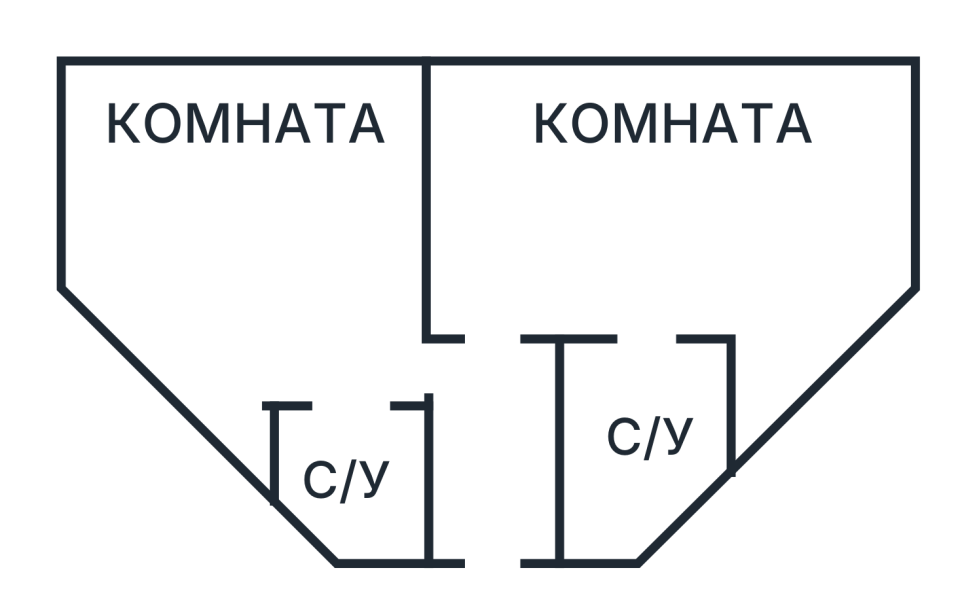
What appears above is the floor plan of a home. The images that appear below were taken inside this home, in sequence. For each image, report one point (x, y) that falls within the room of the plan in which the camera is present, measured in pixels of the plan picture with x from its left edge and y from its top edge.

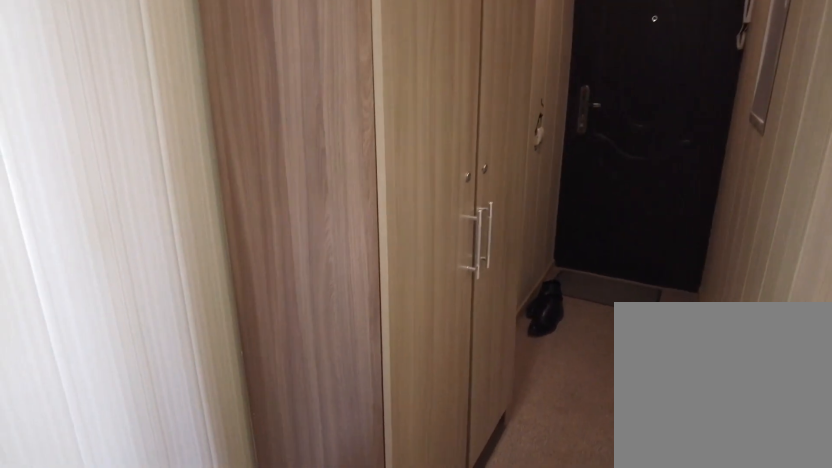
(504, 475)
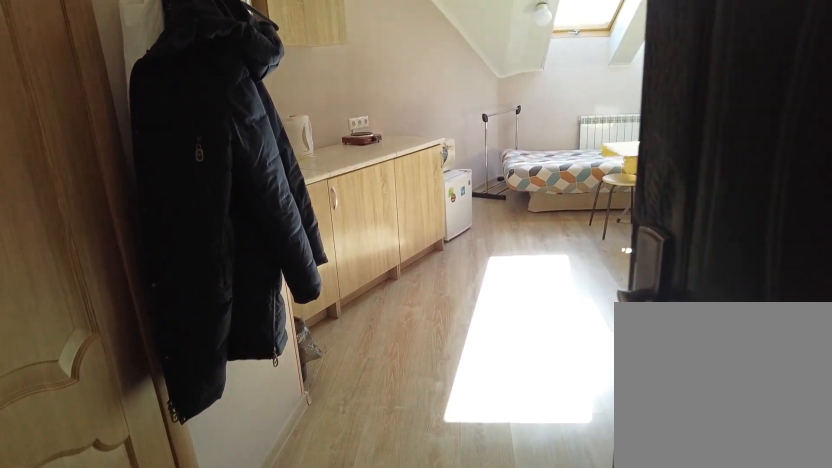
(461, 385)
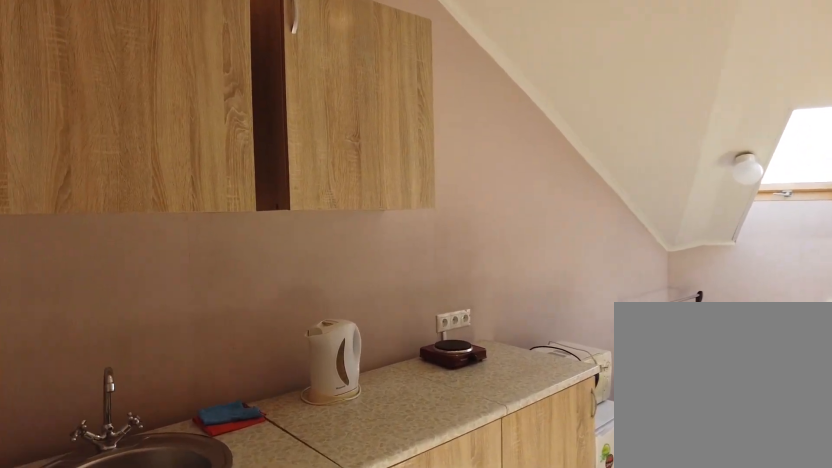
(314, 322)
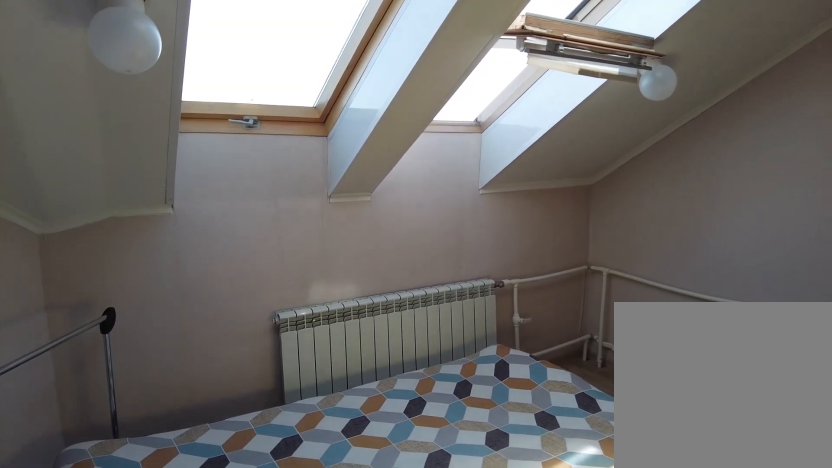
(314, 322)
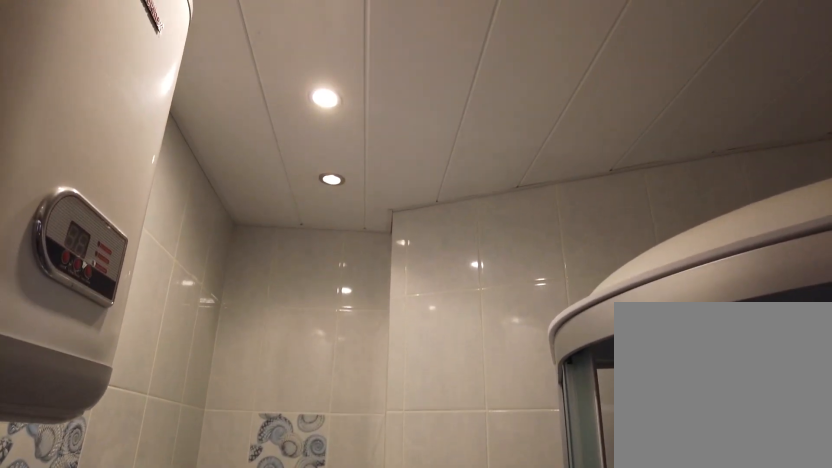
(370, 459)
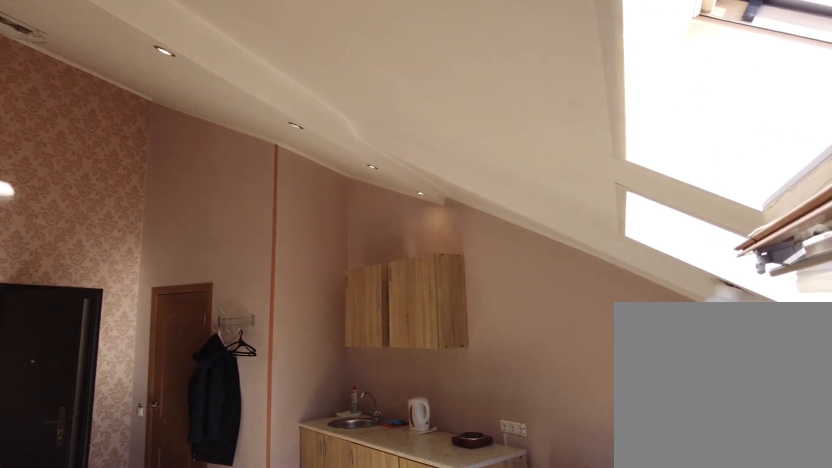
(355, 157)
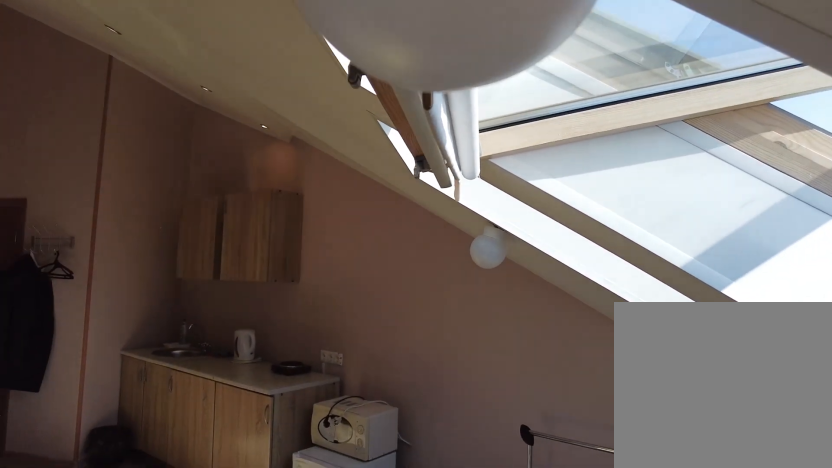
(355, 157)
